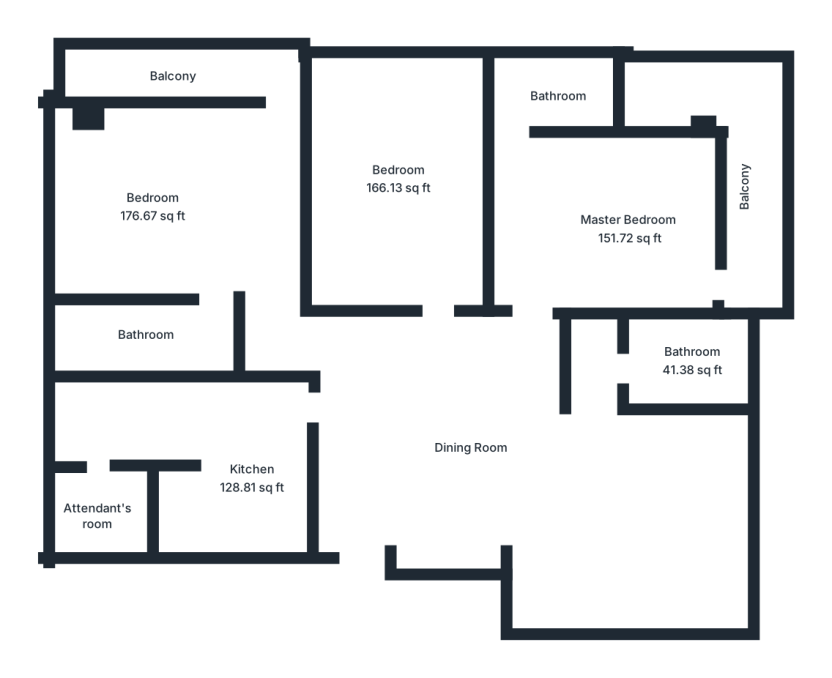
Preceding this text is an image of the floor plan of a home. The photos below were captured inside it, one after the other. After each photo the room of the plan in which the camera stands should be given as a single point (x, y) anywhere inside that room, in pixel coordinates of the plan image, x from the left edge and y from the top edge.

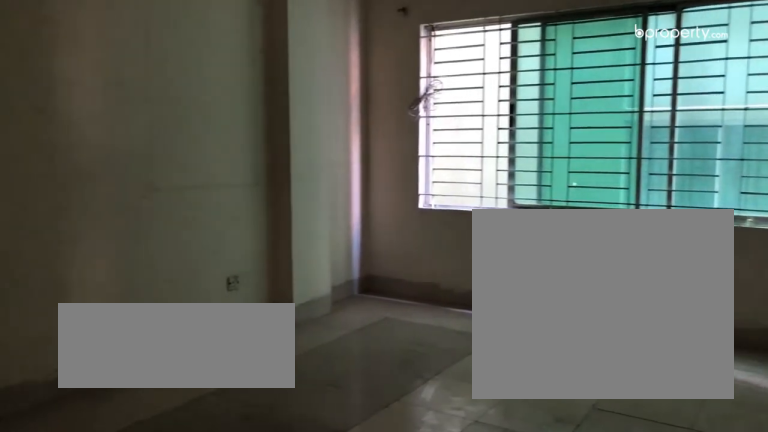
(403, 171)
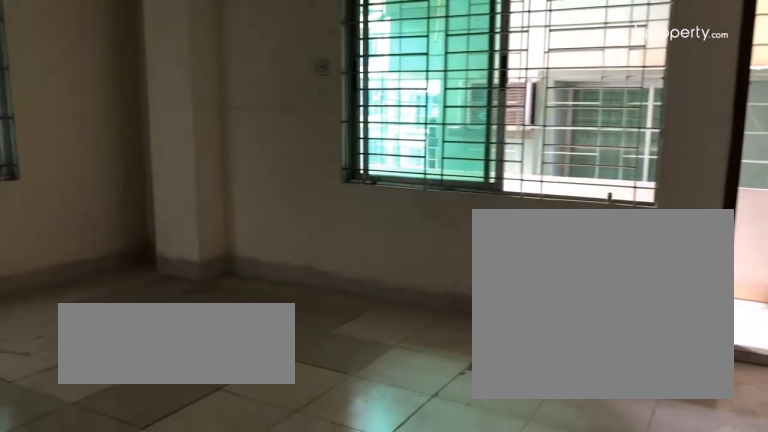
(150, 213)
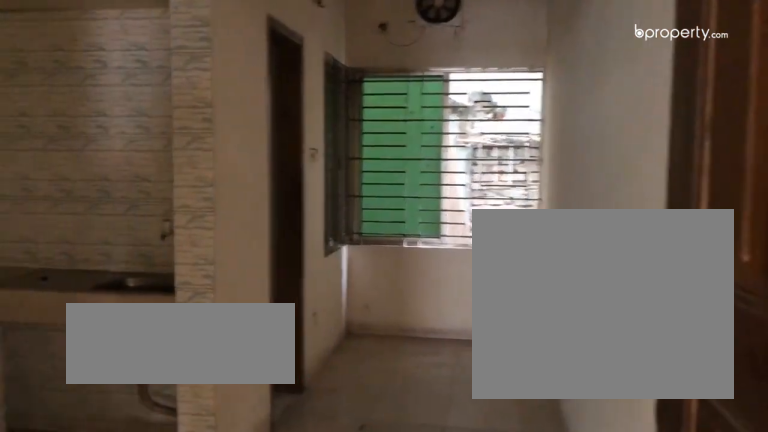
(253, 481)
